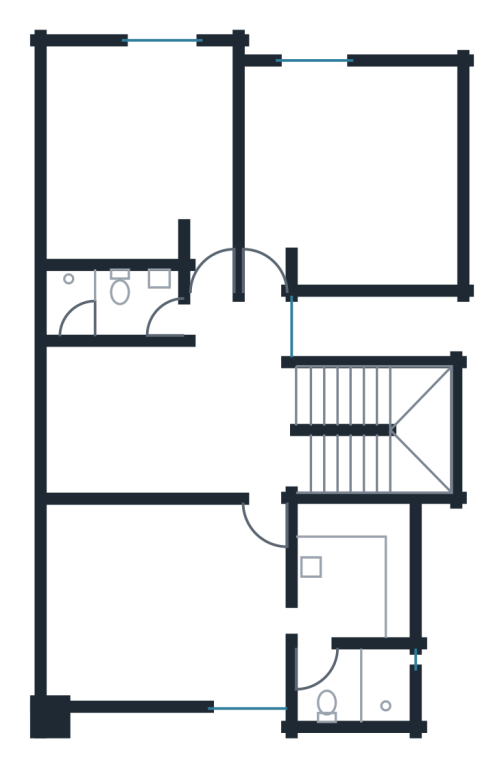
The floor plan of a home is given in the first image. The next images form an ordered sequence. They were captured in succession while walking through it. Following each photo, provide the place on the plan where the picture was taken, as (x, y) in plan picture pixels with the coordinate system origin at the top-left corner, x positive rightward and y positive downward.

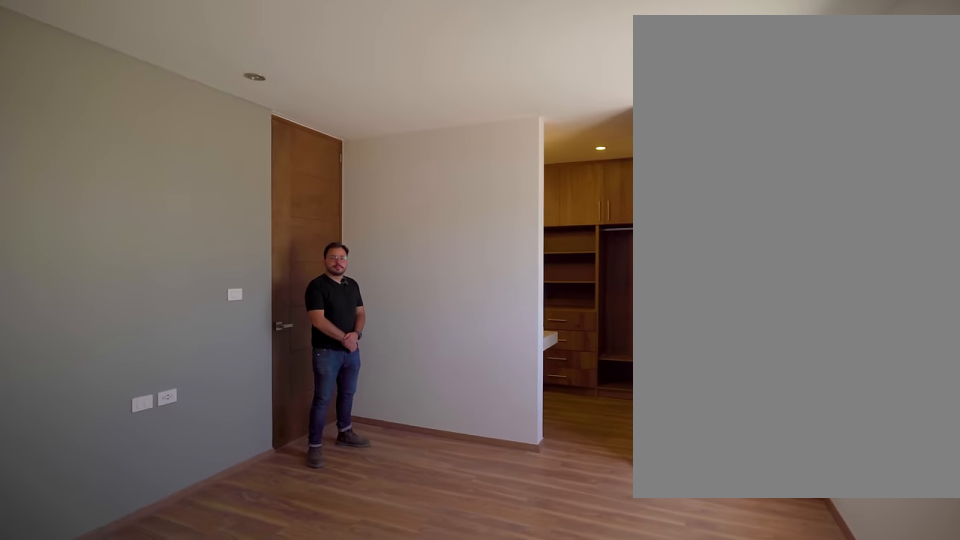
(71, 641)
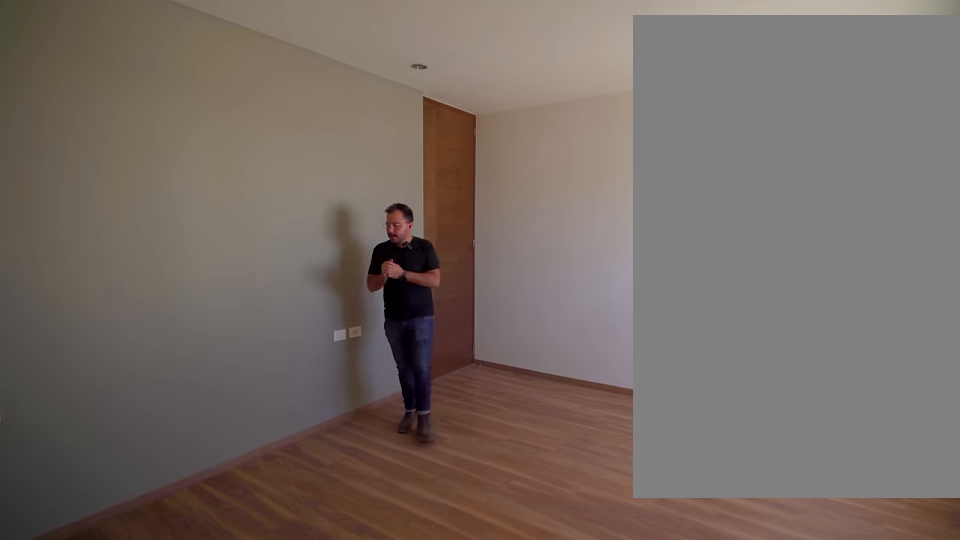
(75, 674)
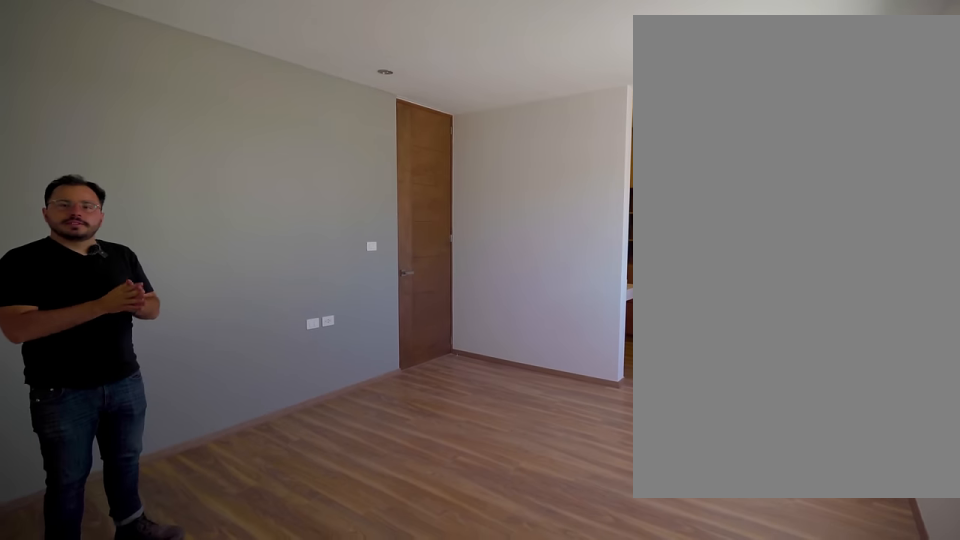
(72, 671)
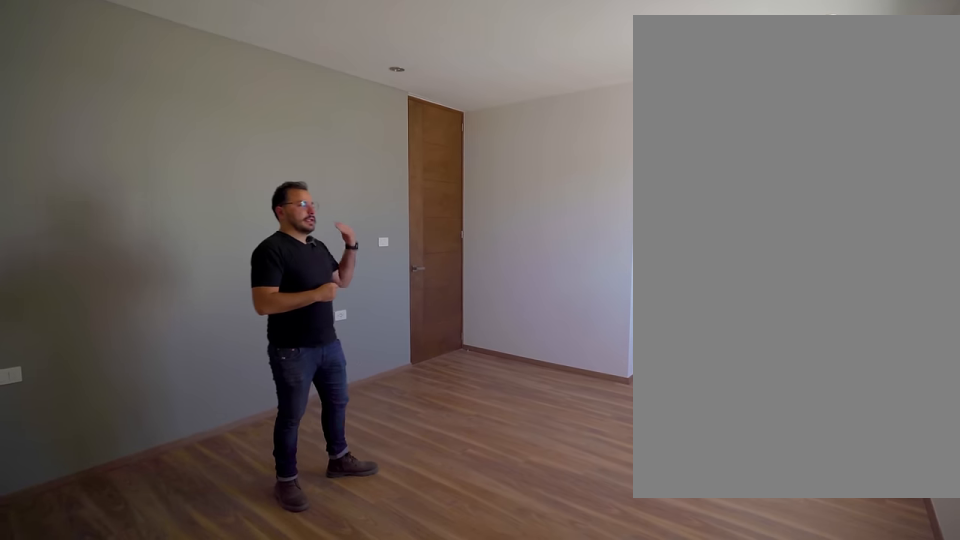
(72, 672)
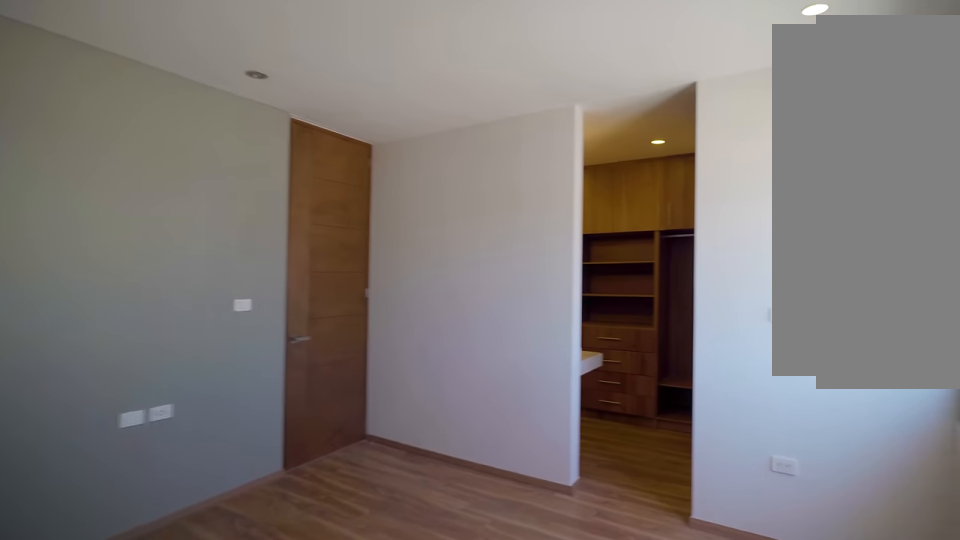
(83, 675)
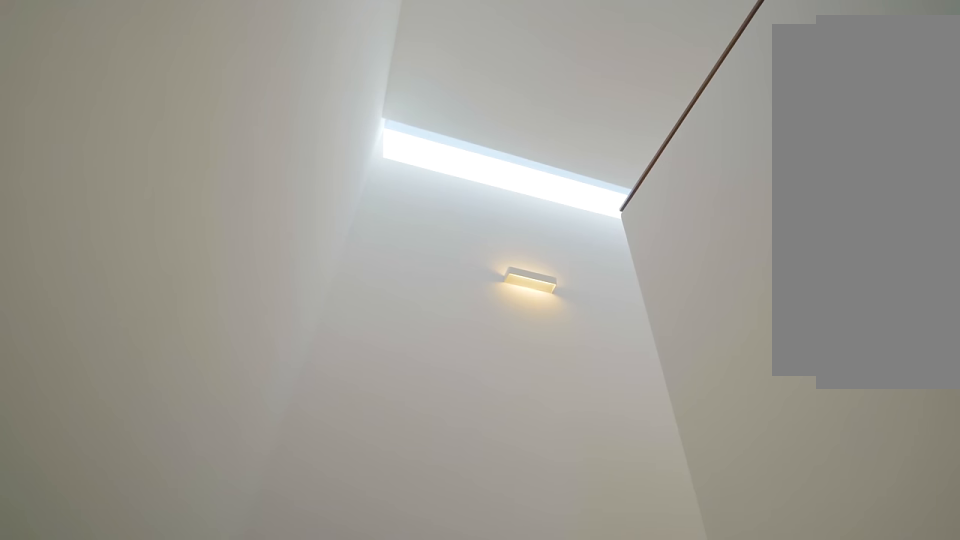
(368, 400)
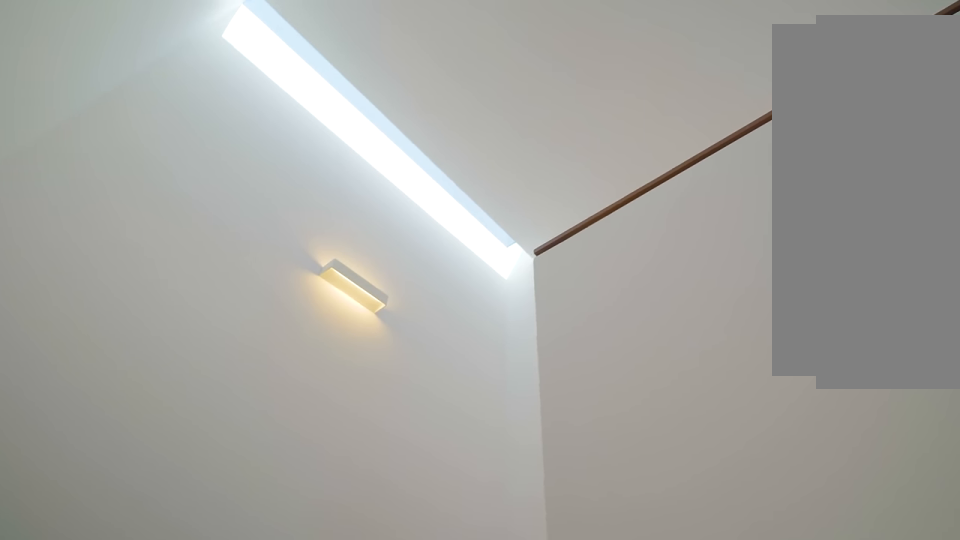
(396, 399)
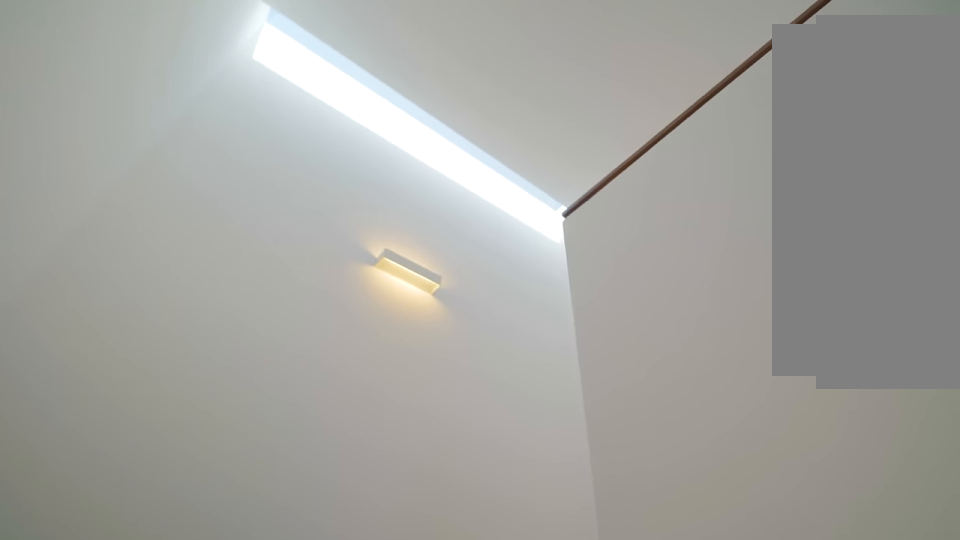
(370, 393)
